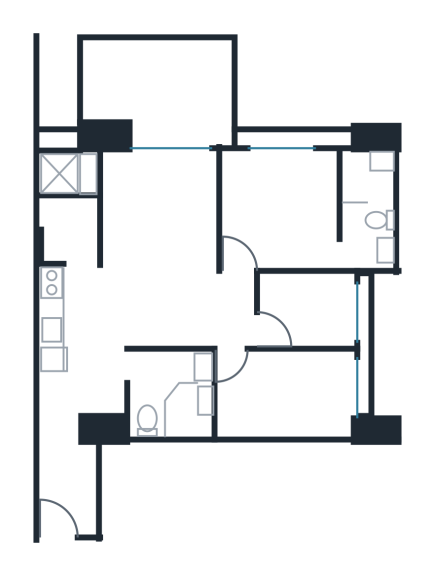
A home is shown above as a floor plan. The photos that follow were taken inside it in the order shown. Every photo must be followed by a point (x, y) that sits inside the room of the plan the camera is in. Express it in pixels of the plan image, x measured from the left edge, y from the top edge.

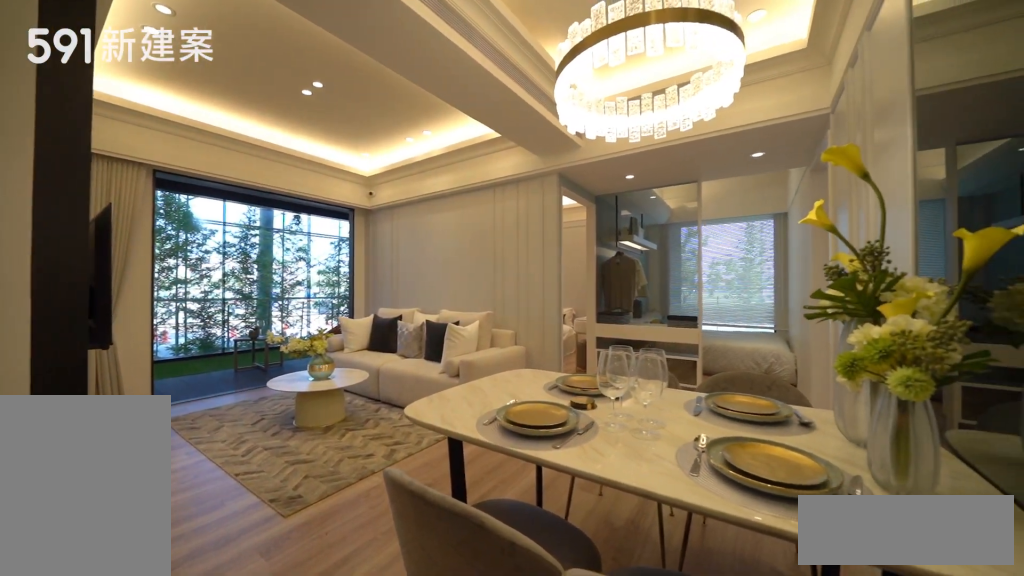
(170, 307)
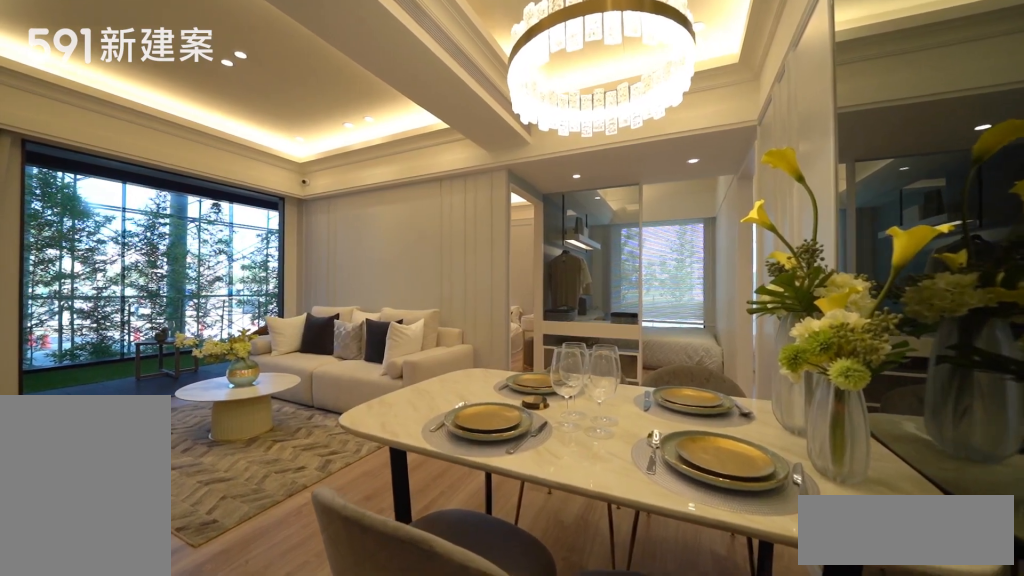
(170, 307)
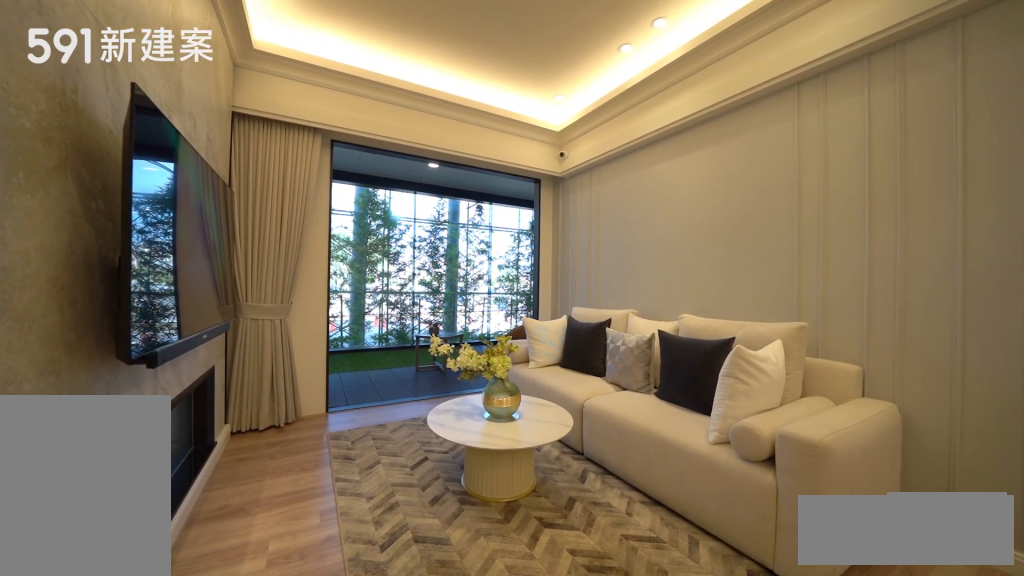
(160, 204)
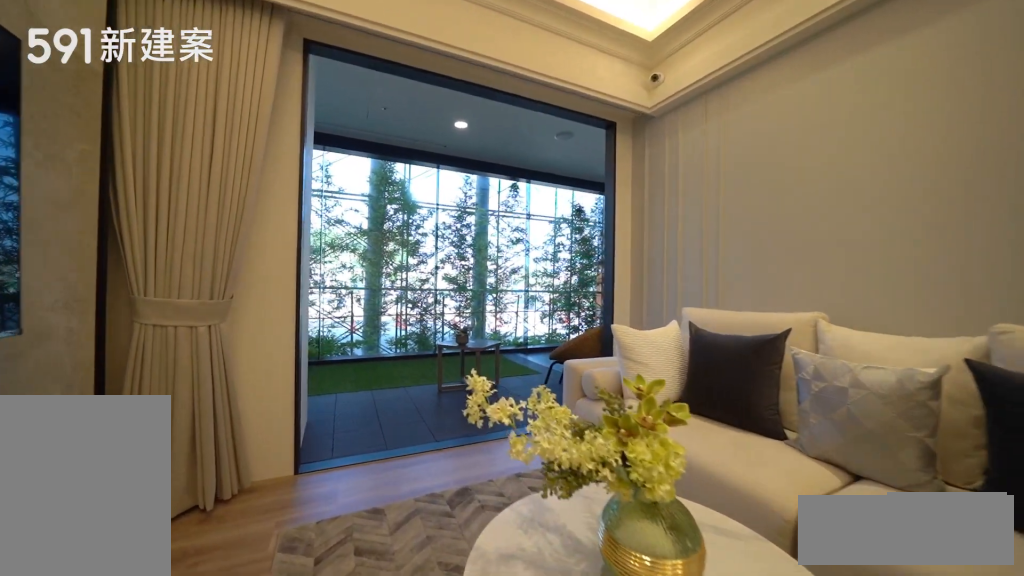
(160, 204)
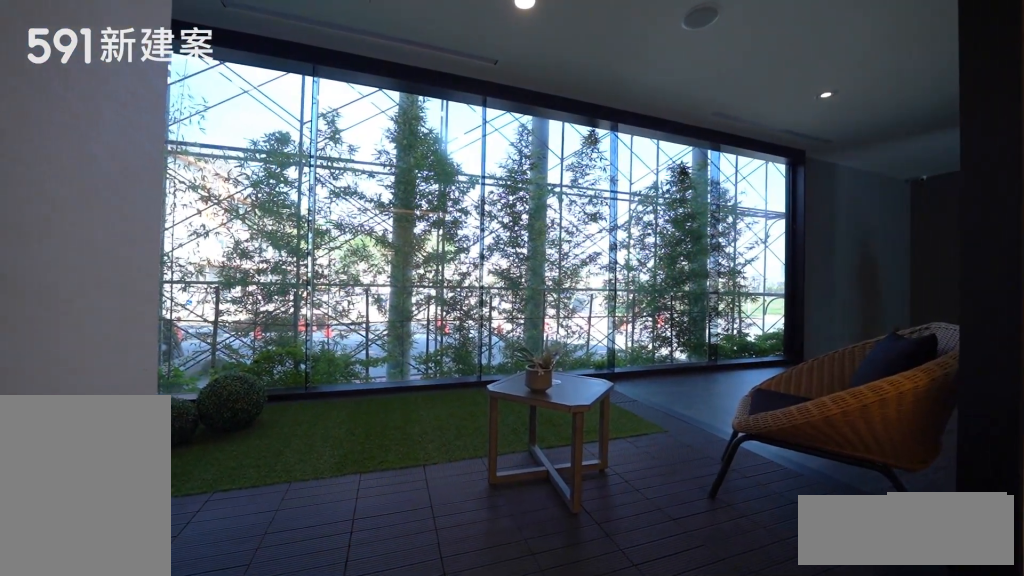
(155, 88)
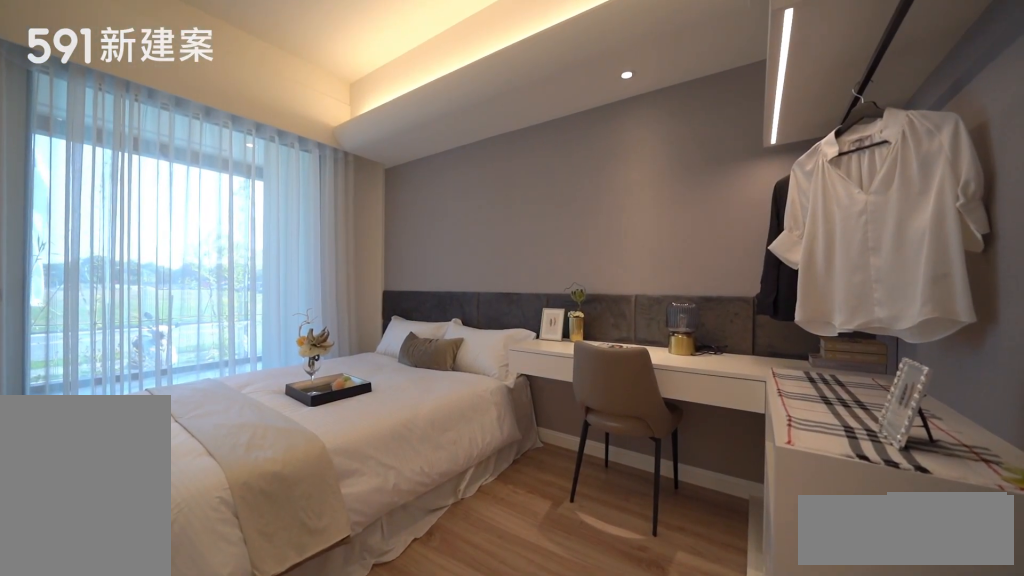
(288, 393)
